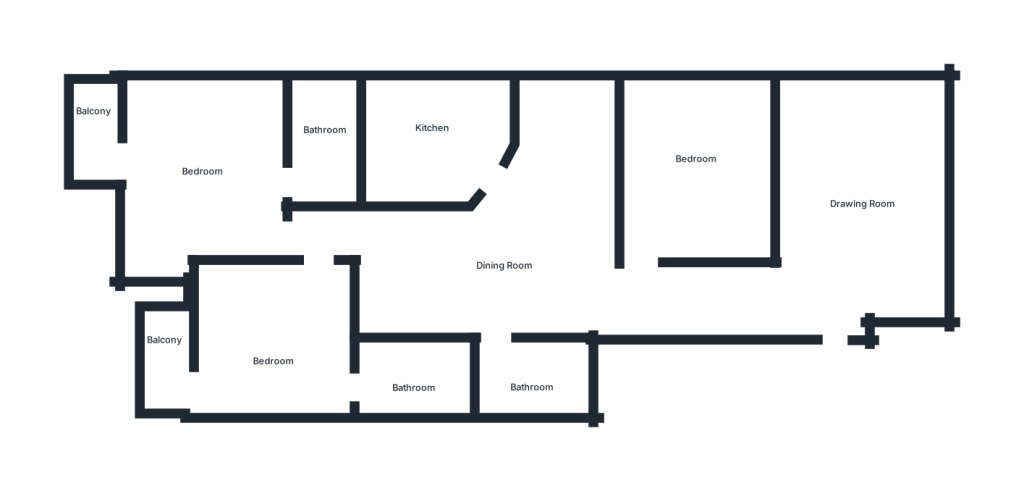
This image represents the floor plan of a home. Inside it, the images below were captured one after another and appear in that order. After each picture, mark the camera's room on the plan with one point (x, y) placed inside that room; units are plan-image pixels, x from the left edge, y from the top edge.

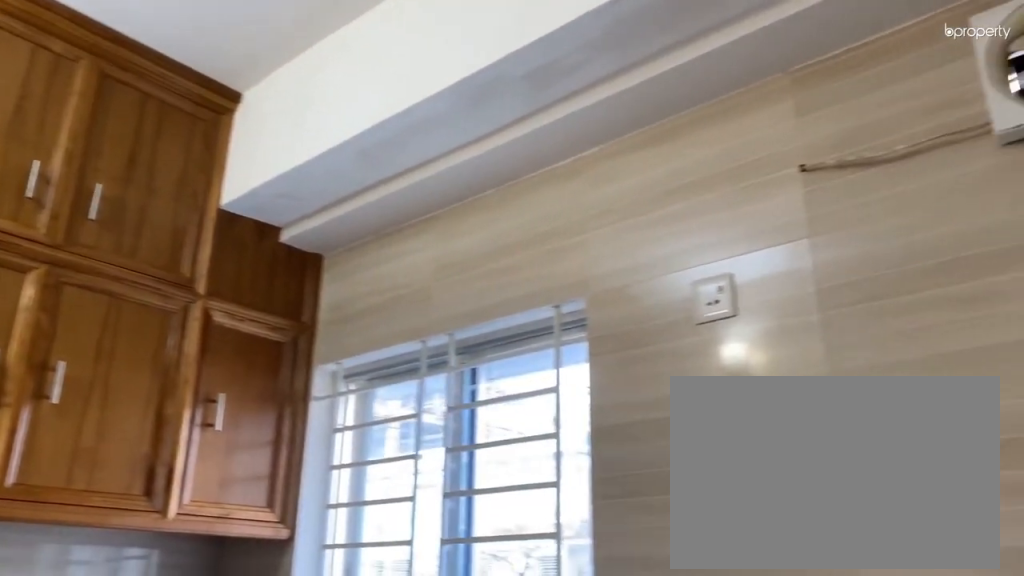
(439, 142)
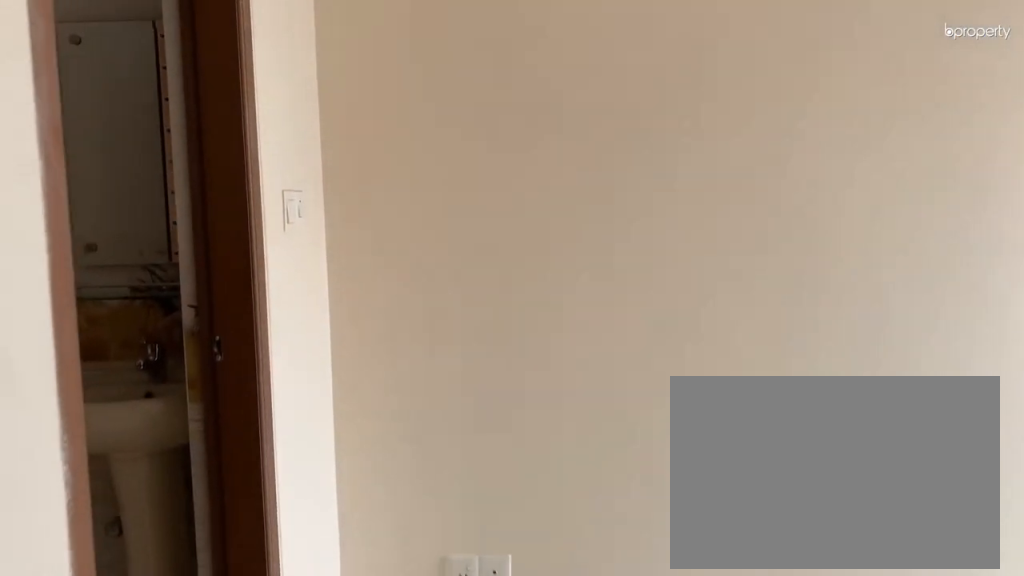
(280, 343)
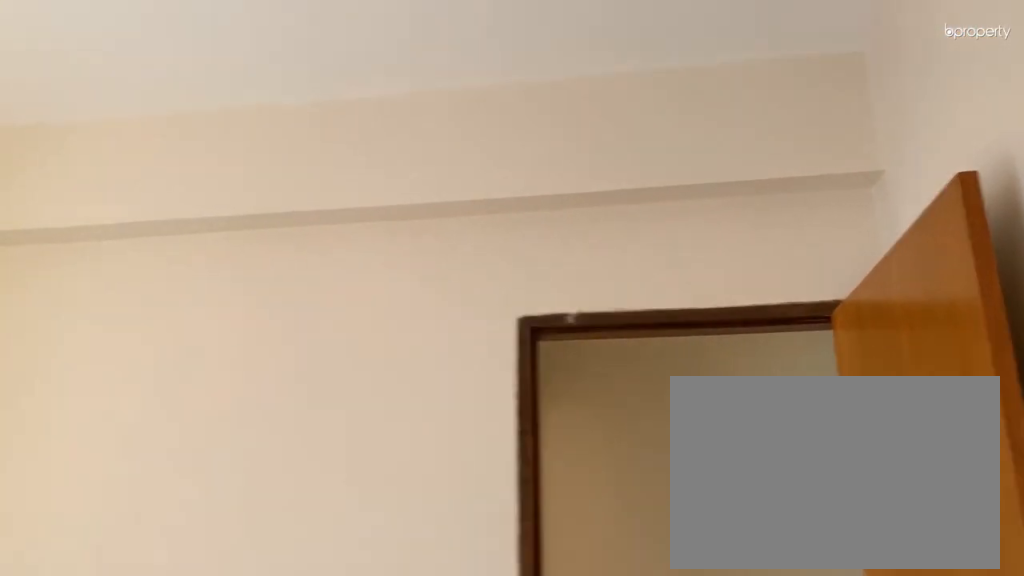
(293, 359)
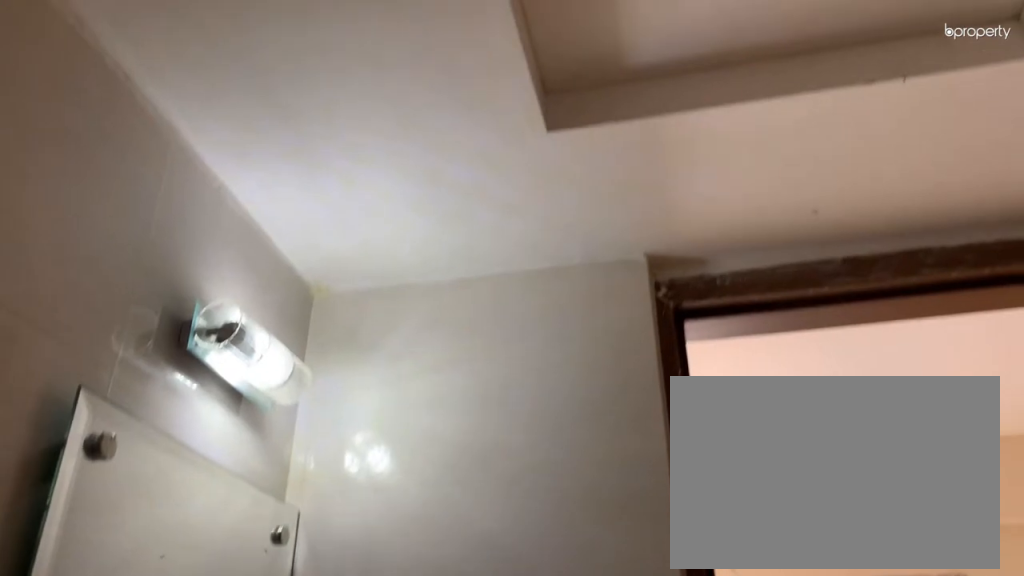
(412, 380)
